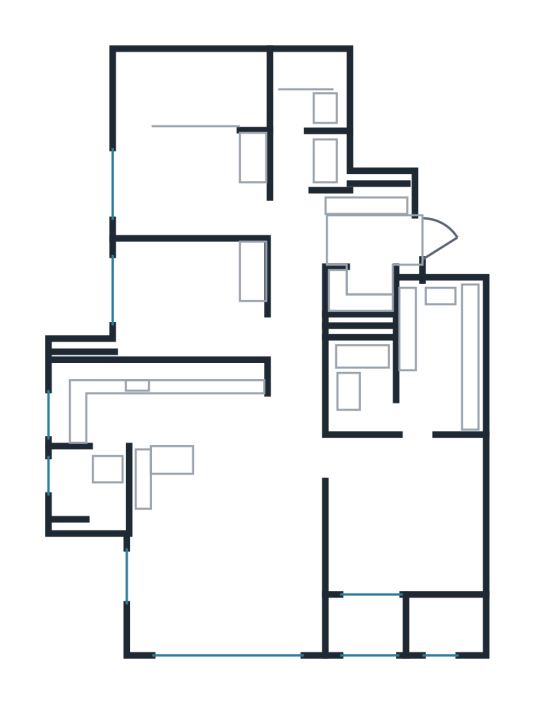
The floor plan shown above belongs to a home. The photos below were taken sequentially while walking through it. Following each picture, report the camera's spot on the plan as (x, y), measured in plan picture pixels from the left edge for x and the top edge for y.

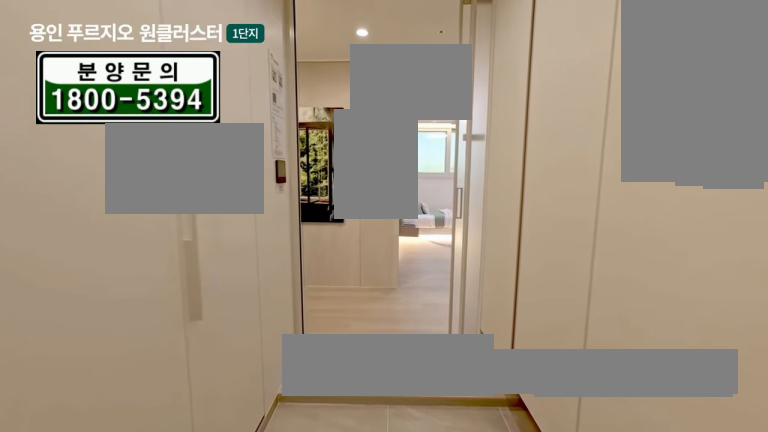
(375, 239)
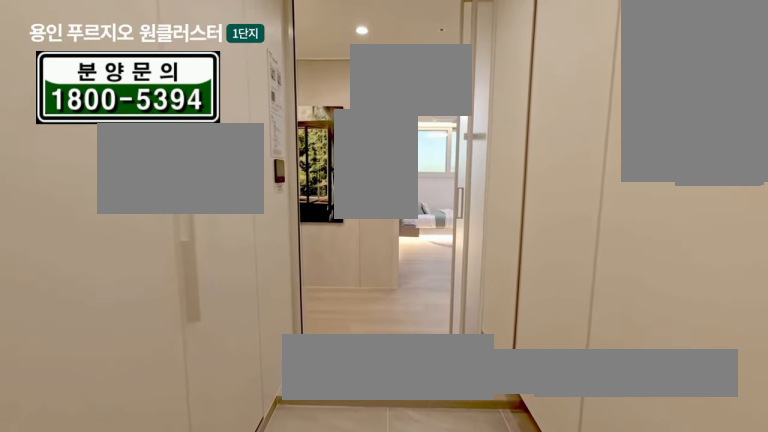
(375, 231)
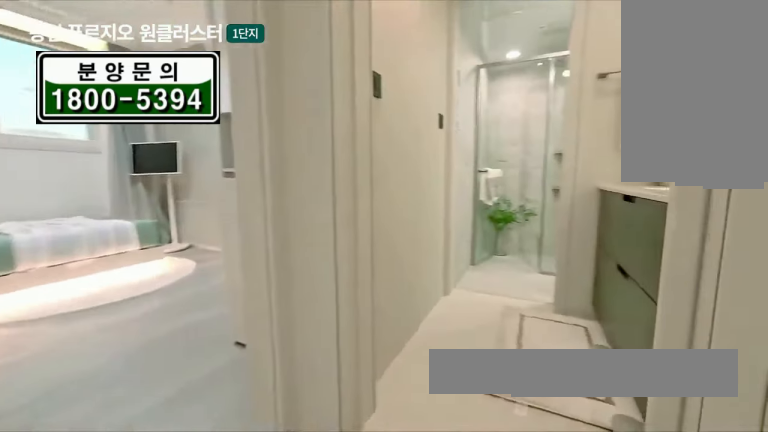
(305, 155)
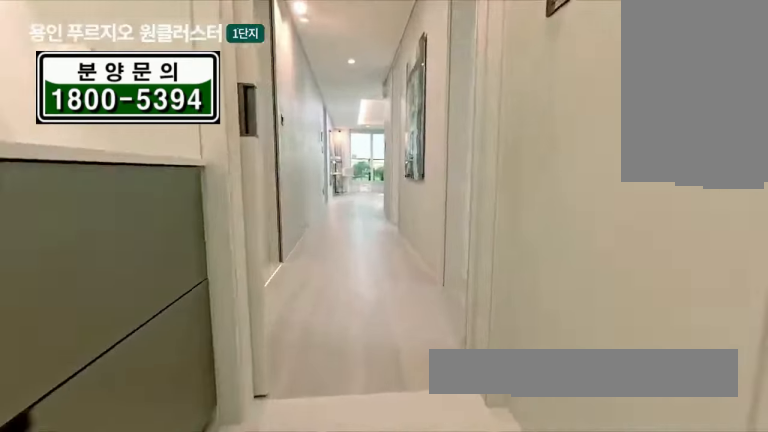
(311, 139)
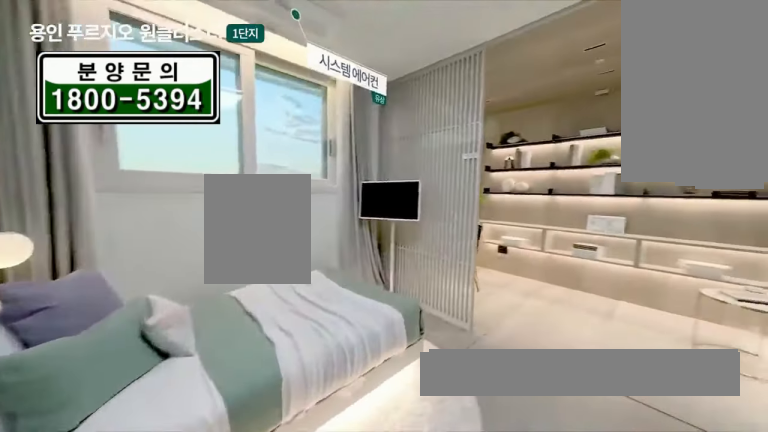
(195, 155)
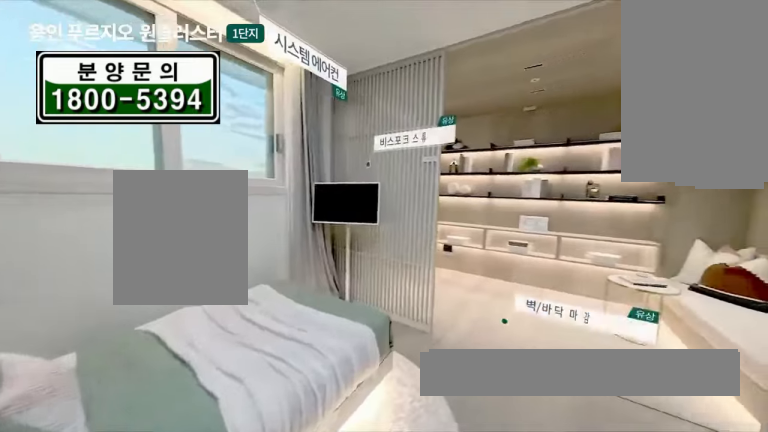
(195, 155)
